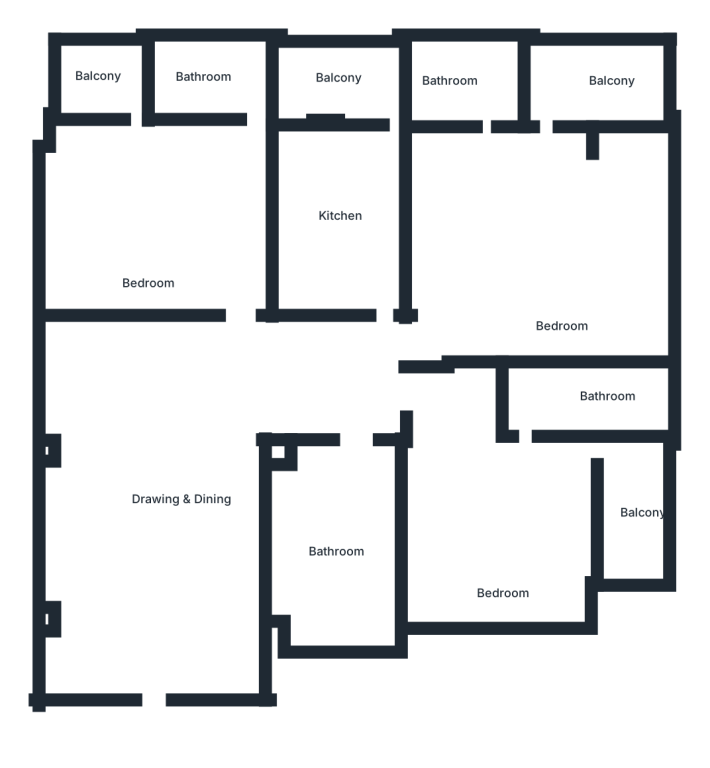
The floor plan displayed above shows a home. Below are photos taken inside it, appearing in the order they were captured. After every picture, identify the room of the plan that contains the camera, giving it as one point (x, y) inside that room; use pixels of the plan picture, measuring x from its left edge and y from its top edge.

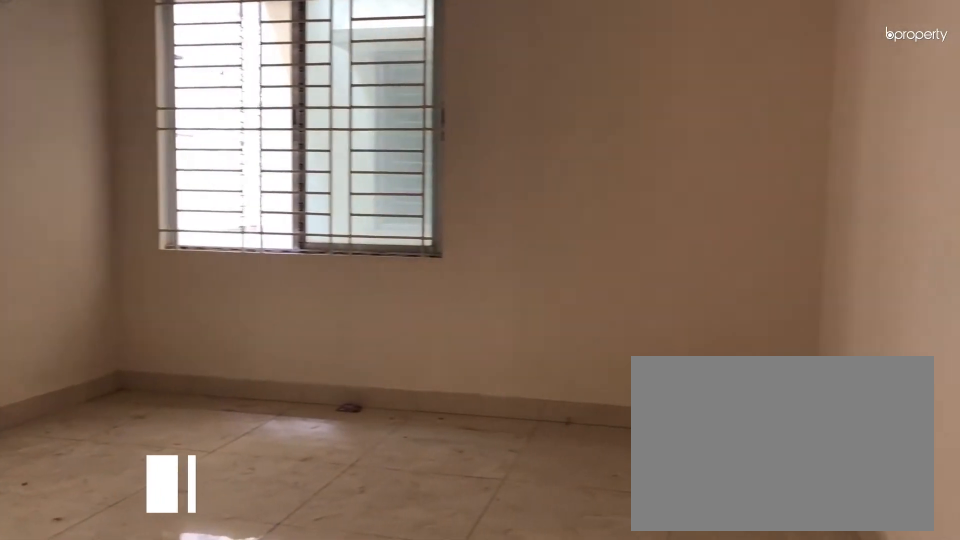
(503, 536)
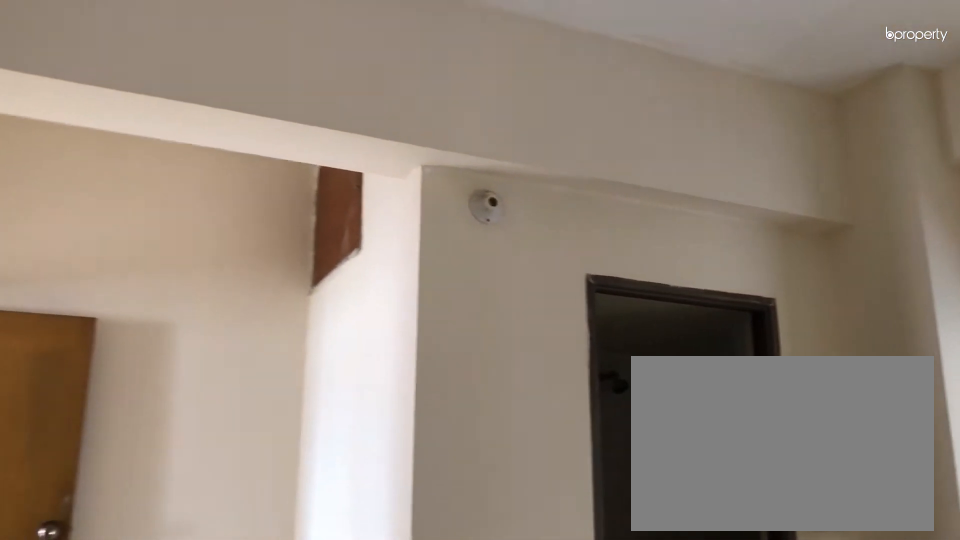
(504, 536)
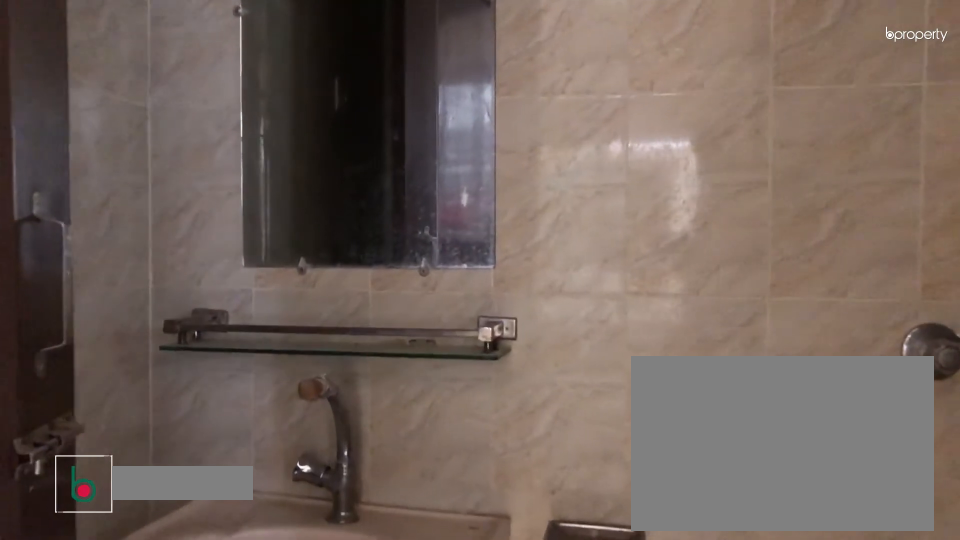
(581, 395)
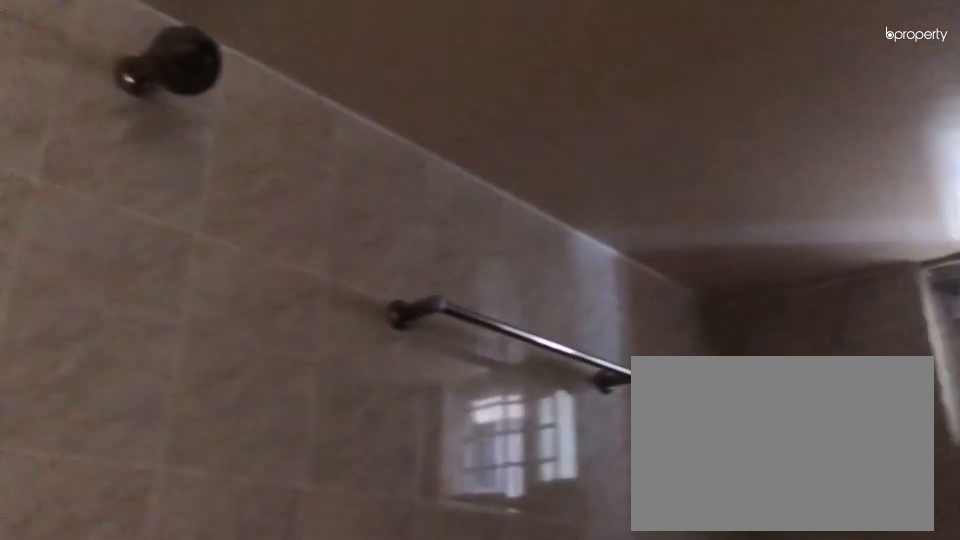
(581, 395)
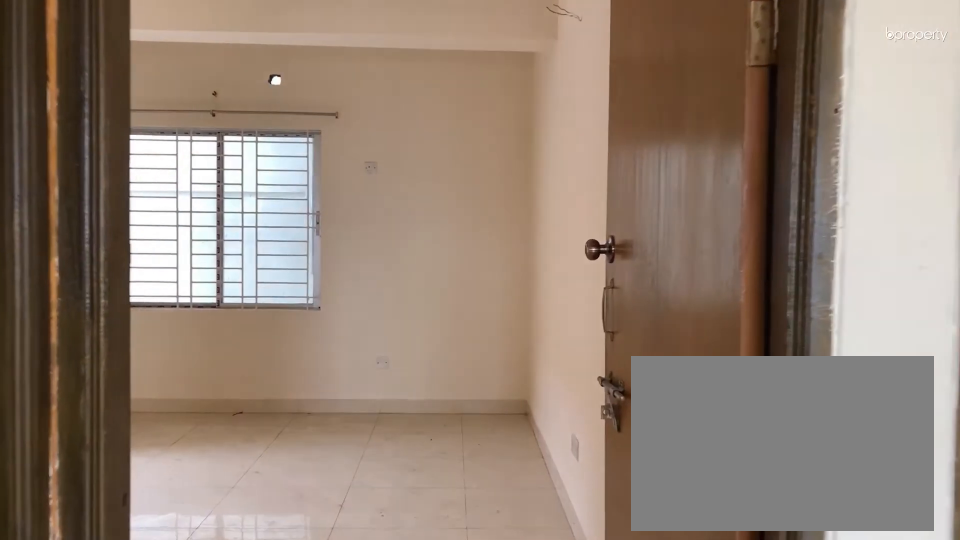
(396, 351)
